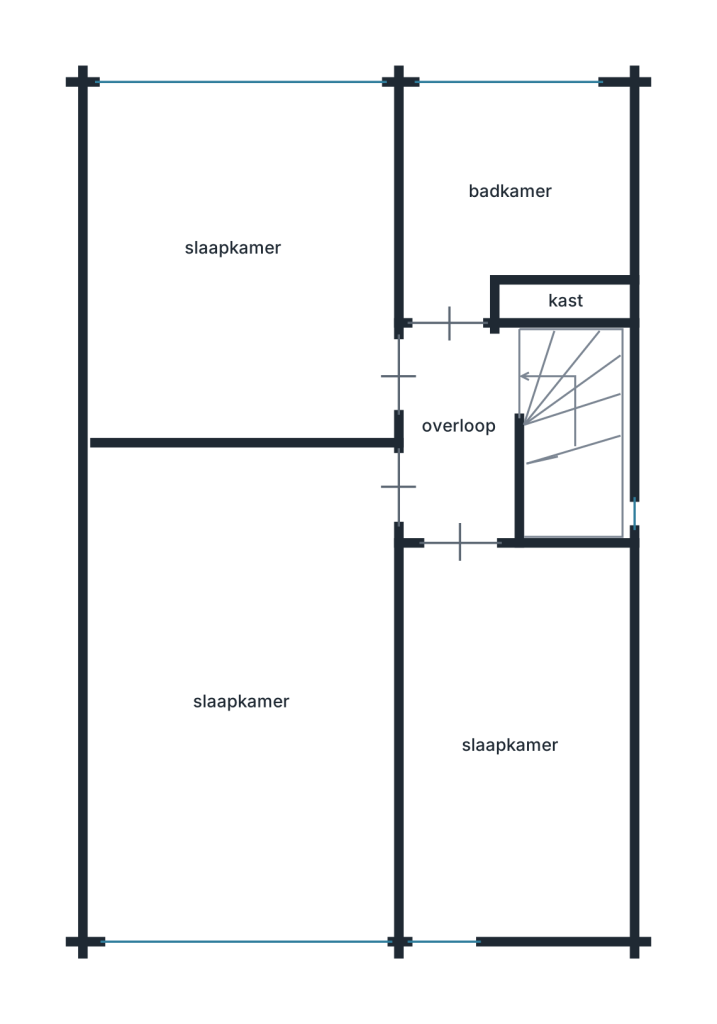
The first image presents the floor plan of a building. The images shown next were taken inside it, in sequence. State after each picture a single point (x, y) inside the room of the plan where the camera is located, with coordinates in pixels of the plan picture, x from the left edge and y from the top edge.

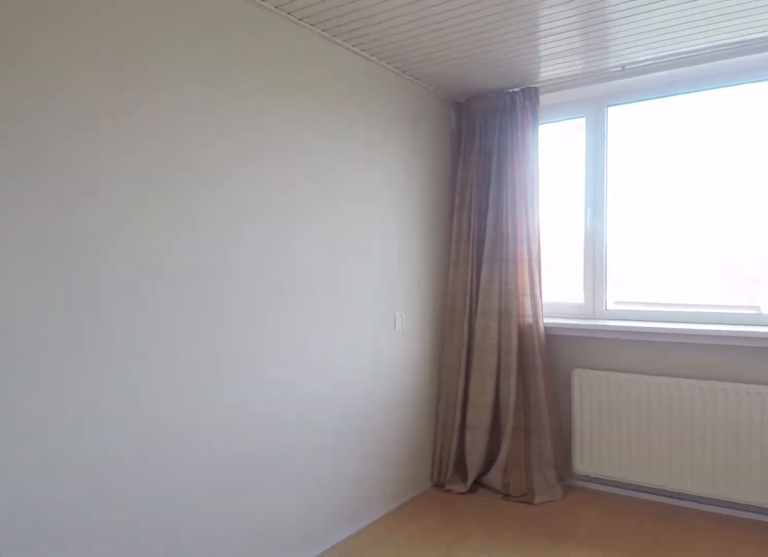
(243, 281)
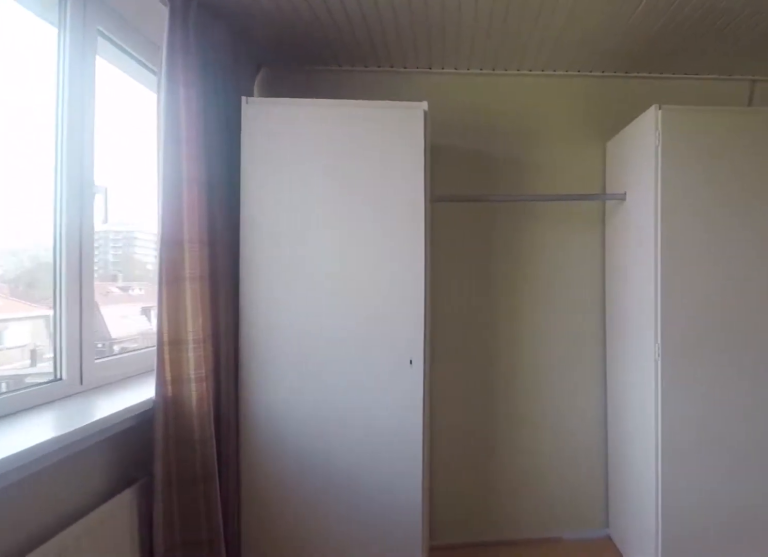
(248, 265)
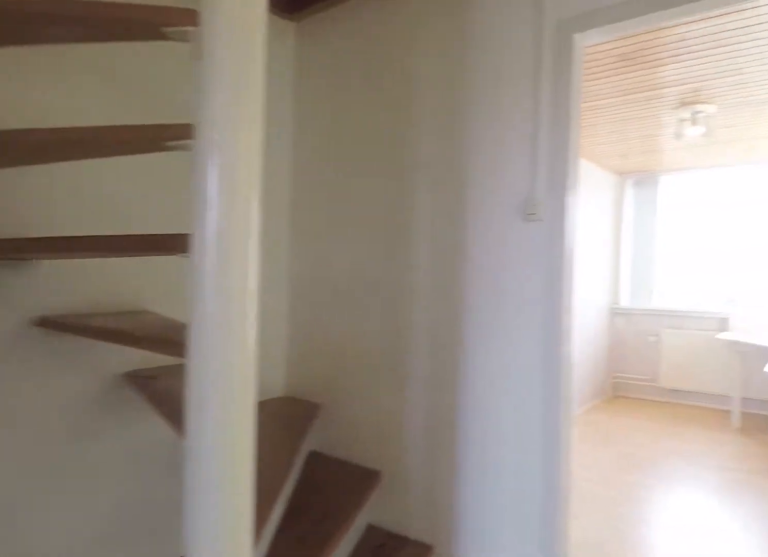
(459, 433)
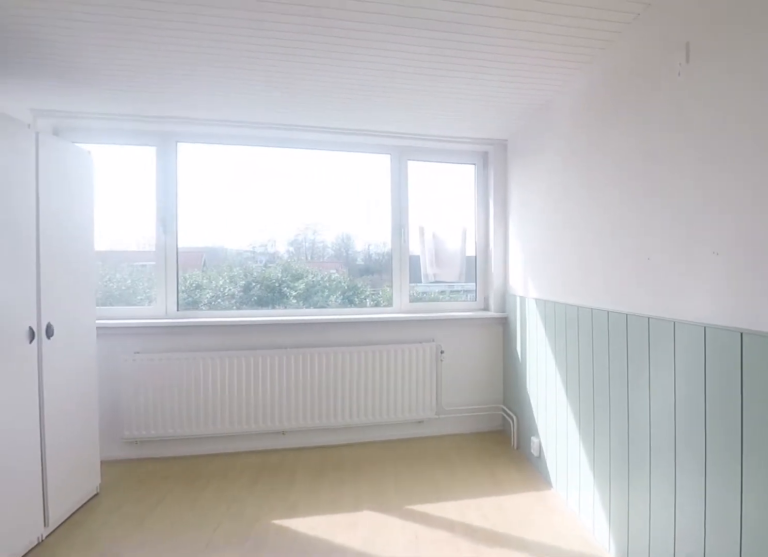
(250, 690)
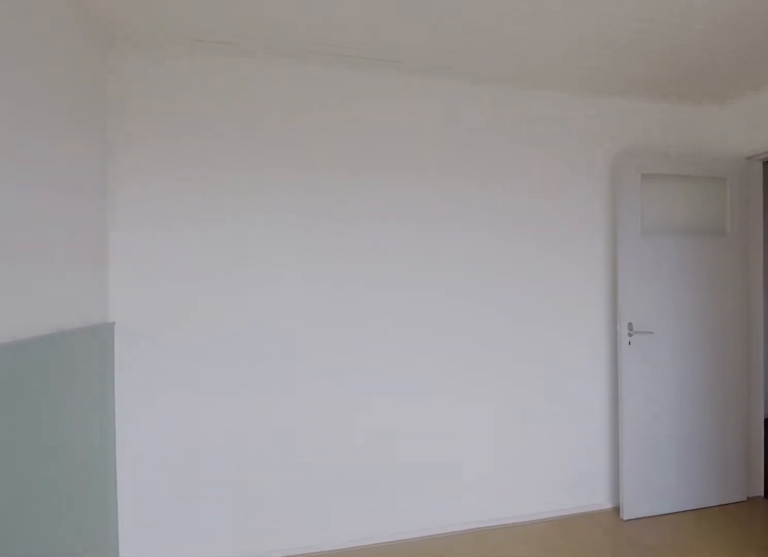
(249, 689)
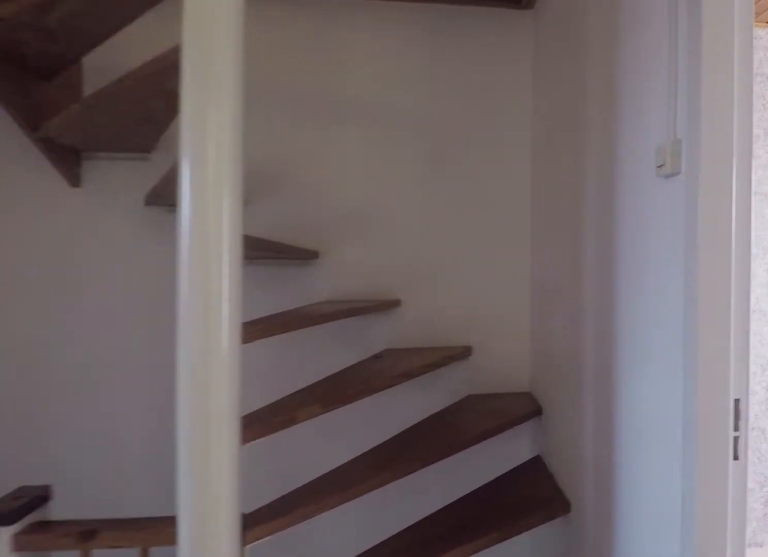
(459, 433)
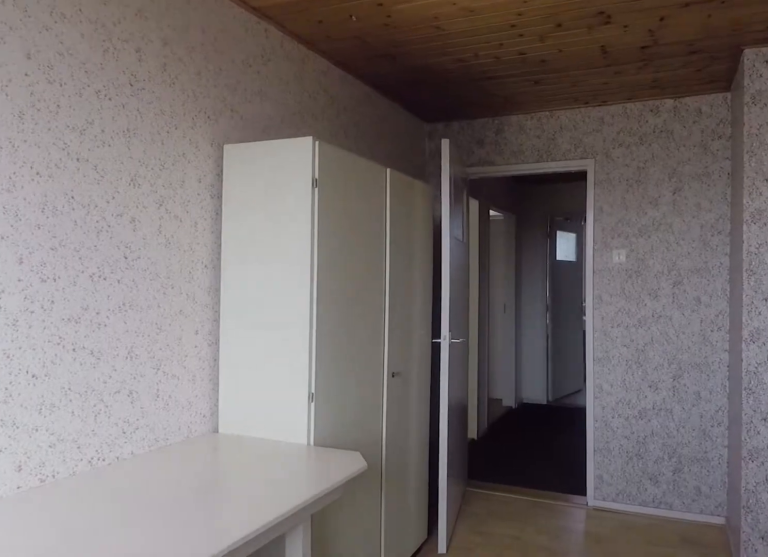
(514, 742)
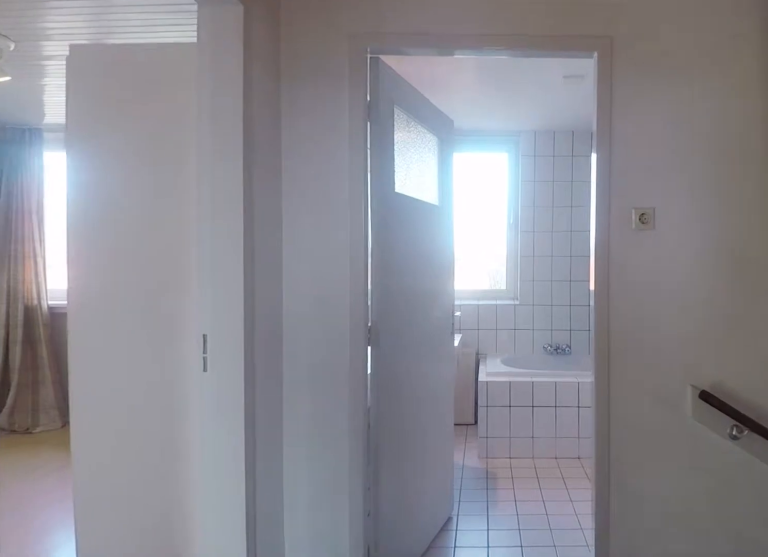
(460, 433)
